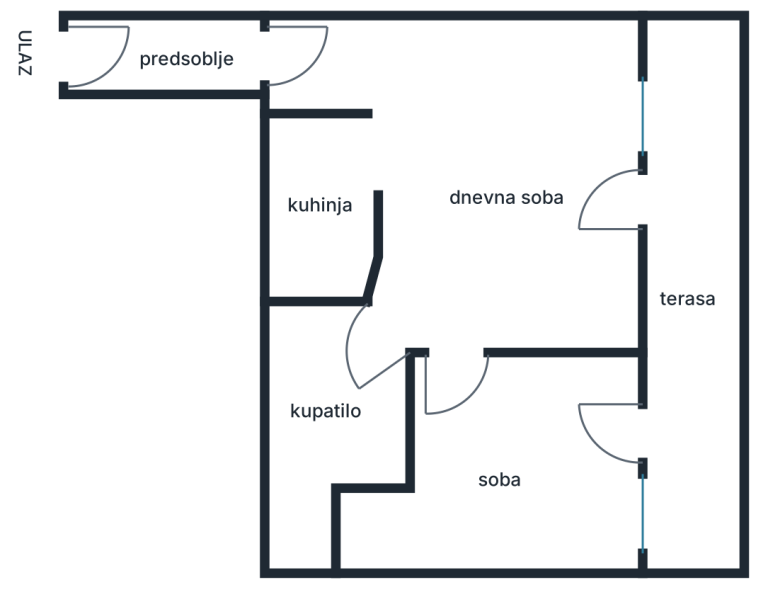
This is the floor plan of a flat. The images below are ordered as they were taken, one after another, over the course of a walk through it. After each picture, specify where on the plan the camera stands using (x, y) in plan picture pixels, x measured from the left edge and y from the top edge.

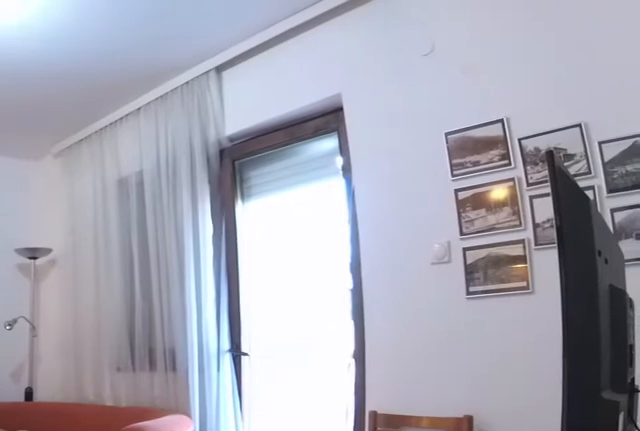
(445, 354)
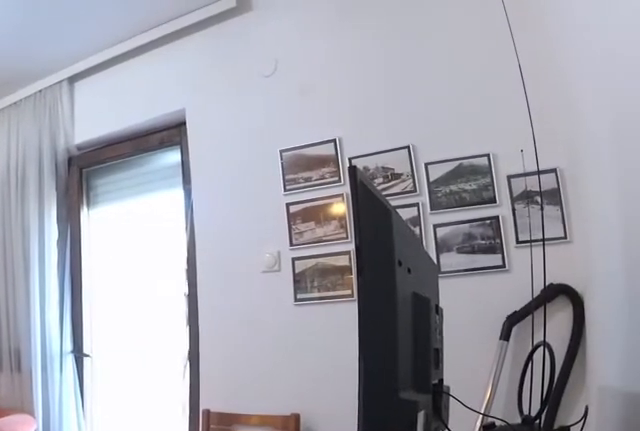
(464, 335)
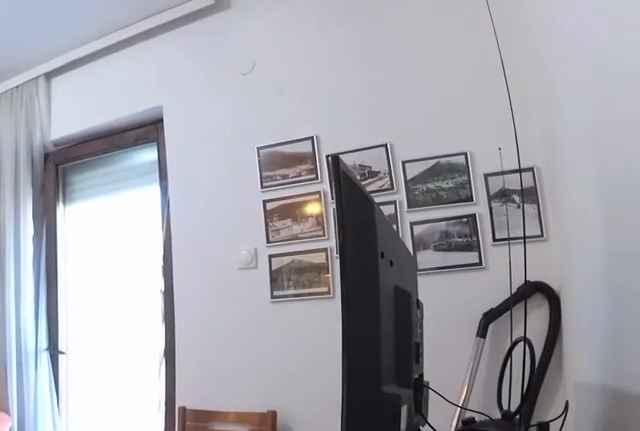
(476, 324)
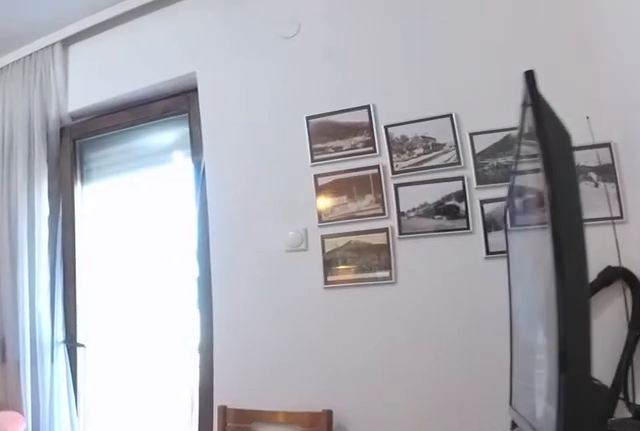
(490, 308)
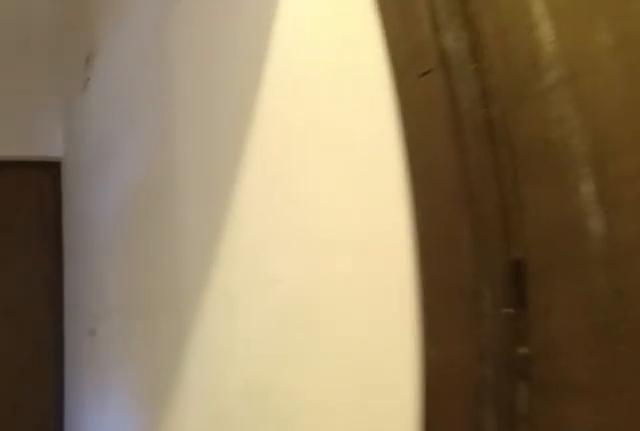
(290, 65)
